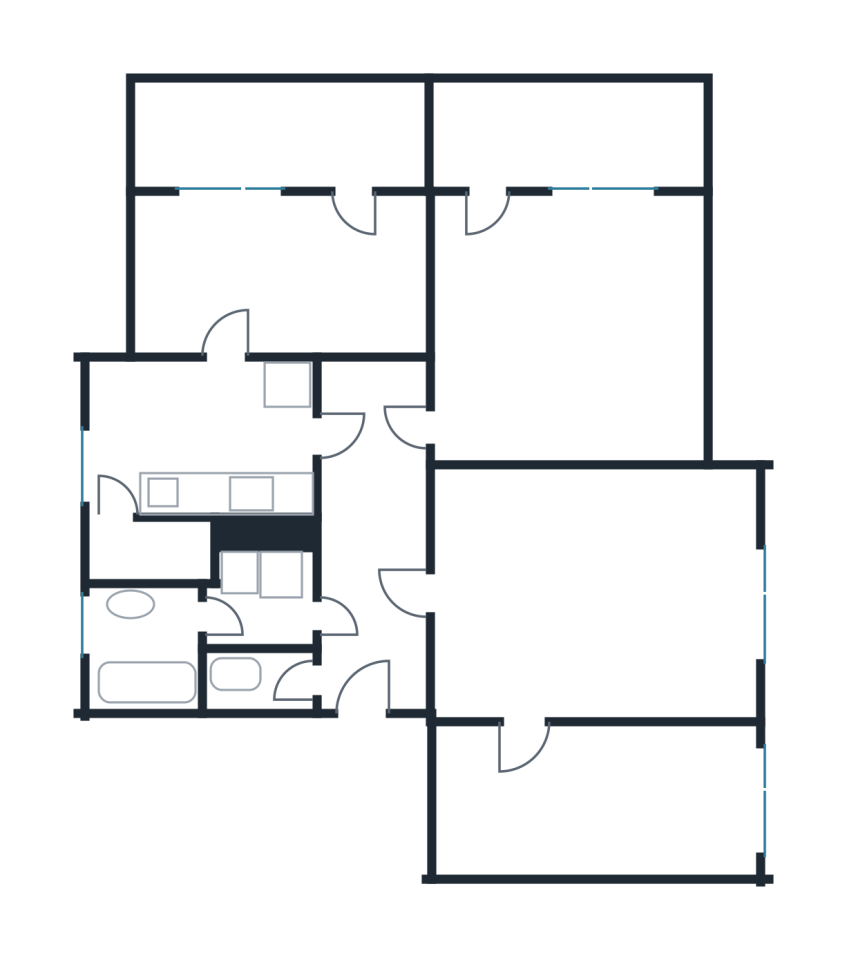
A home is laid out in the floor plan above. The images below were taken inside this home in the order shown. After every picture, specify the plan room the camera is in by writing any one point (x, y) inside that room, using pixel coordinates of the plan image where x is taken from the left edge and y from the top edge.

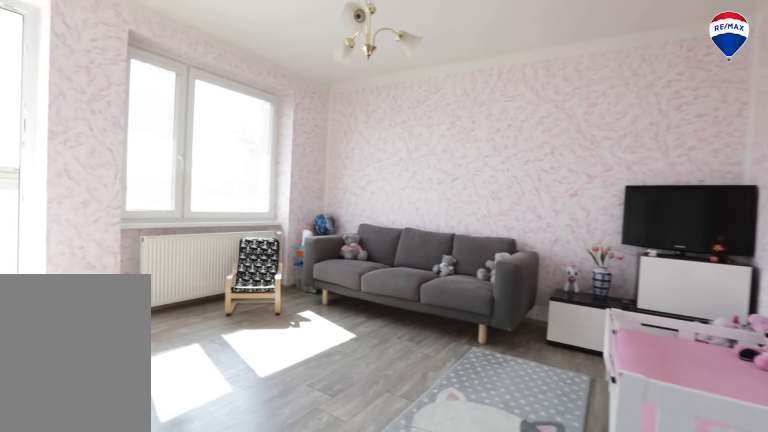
(578, 314)
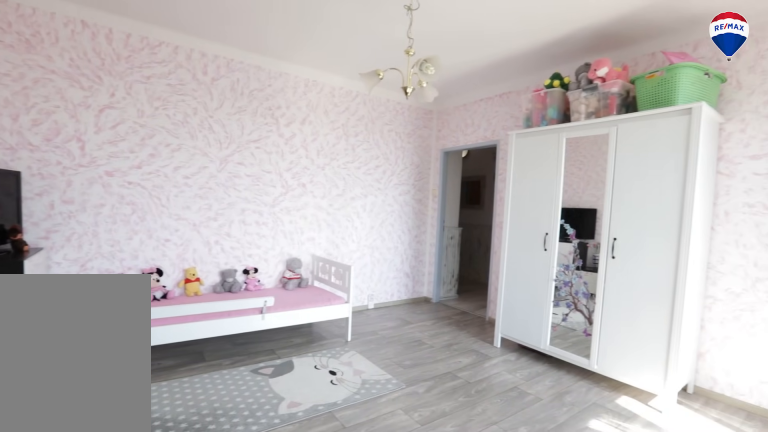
(577, 314)
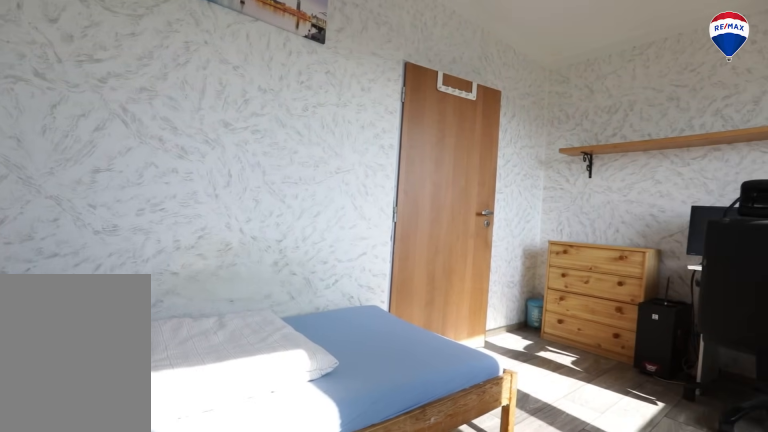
(293, 264)
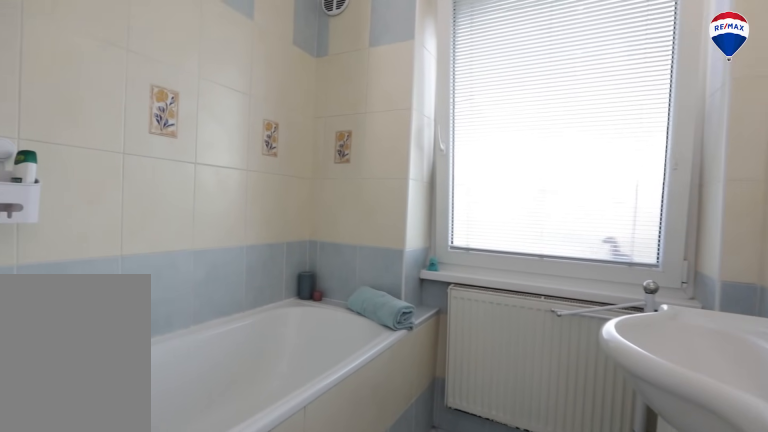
(146, 634)
